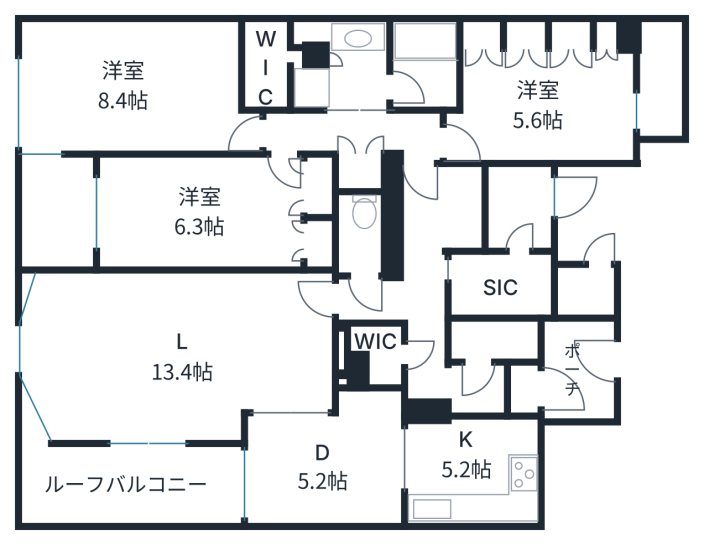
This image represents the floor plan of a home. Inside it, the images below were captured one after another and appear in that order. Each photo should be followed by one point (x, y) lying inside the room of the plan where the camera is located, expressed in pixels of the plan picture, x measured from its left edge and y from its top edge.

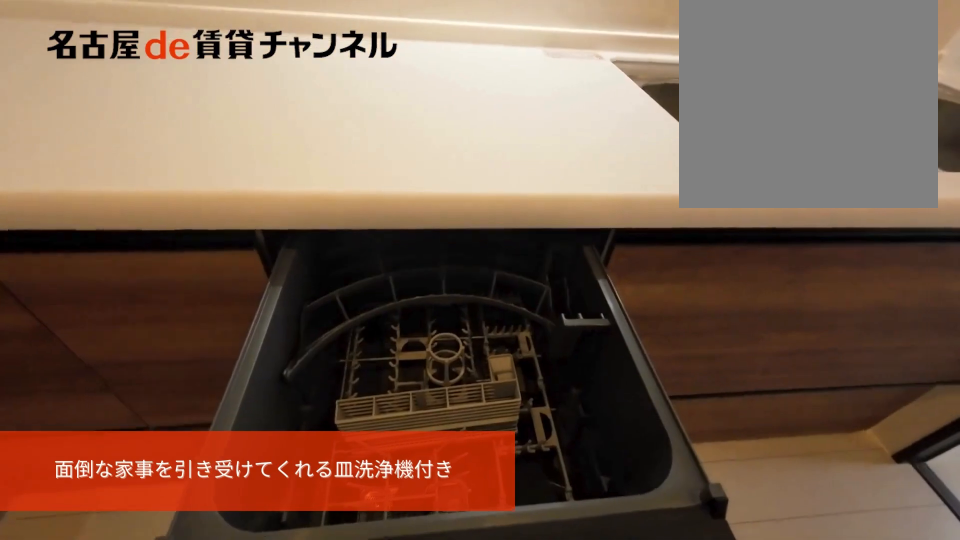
(473, 470)
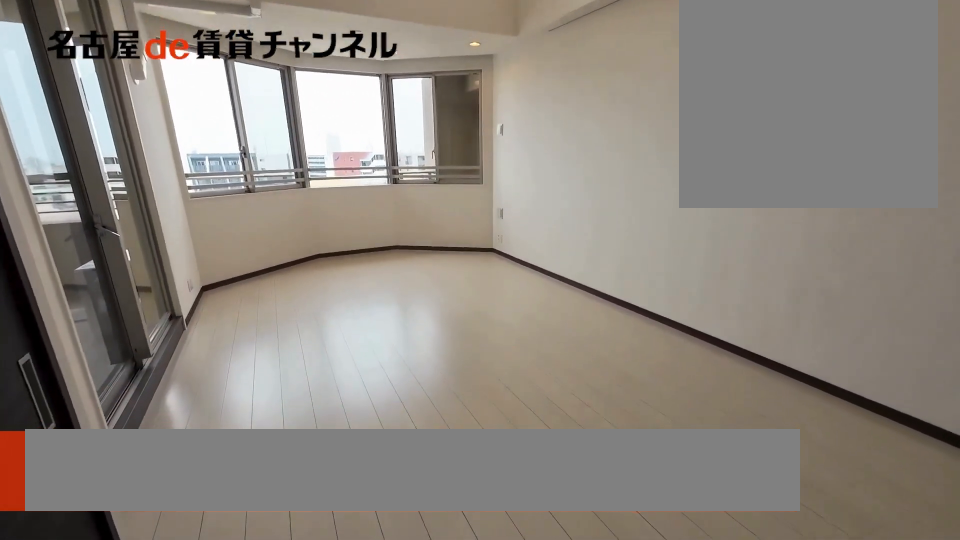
(176, 352)
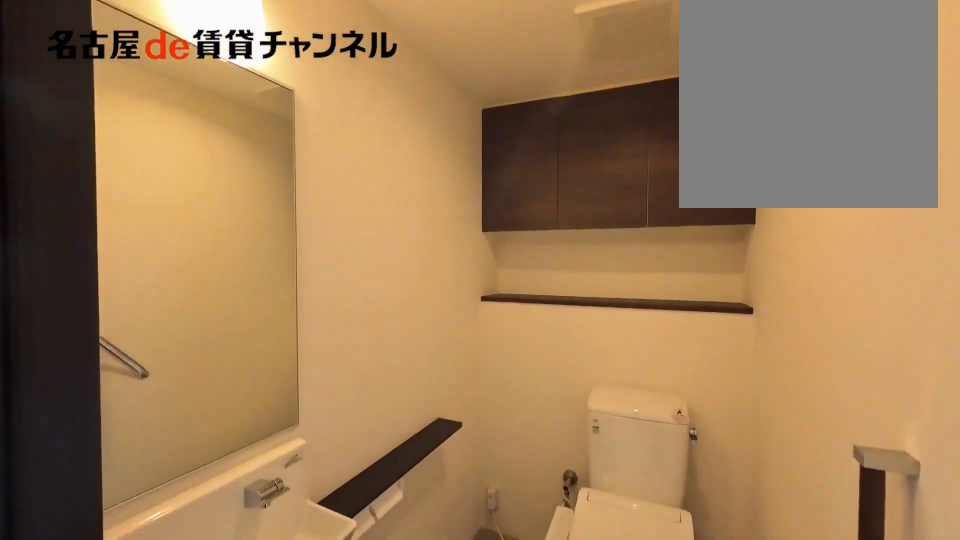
(359, 235)
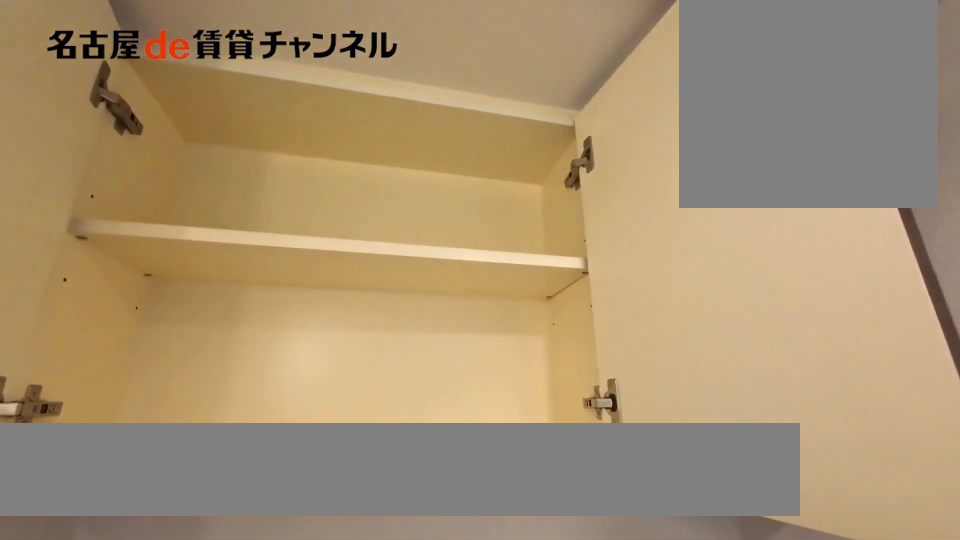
(359, 235)
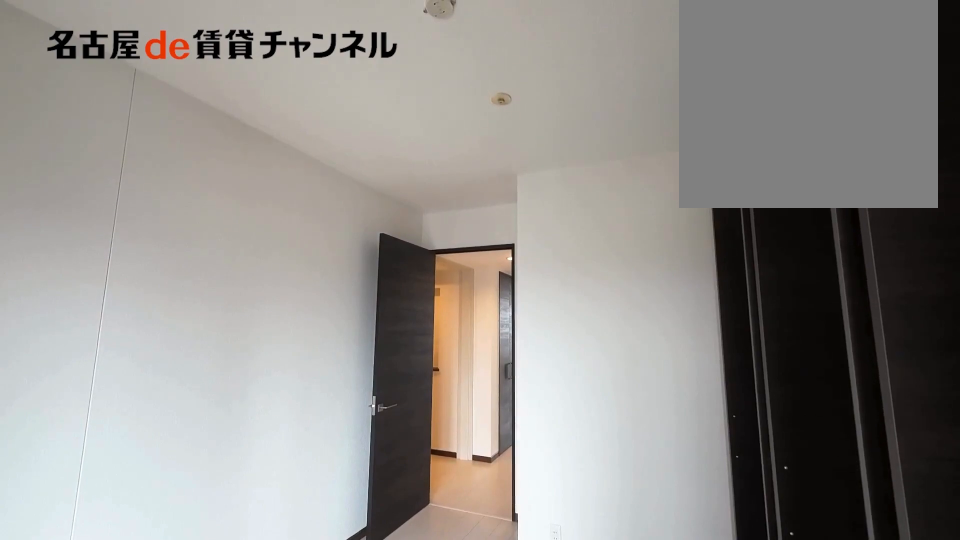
(543, 105)
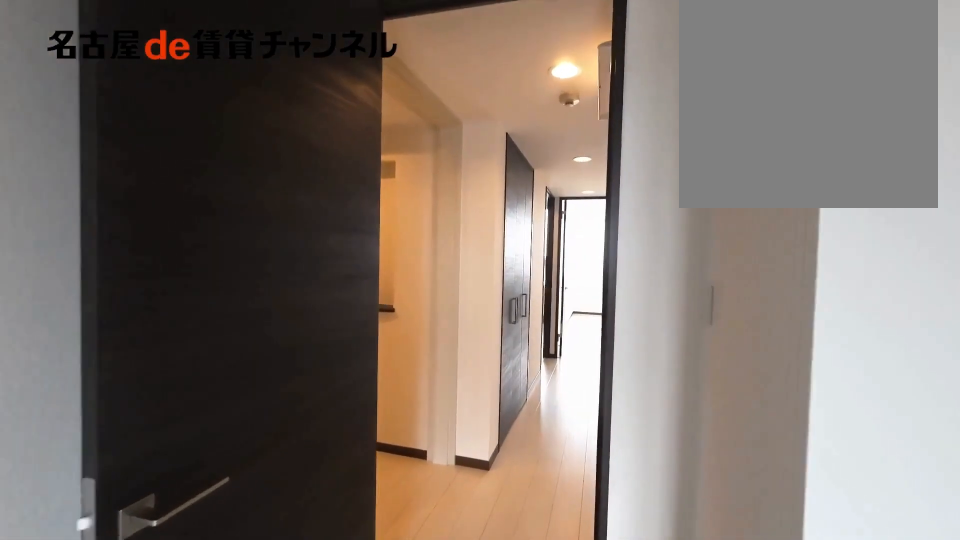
(543, 105)
